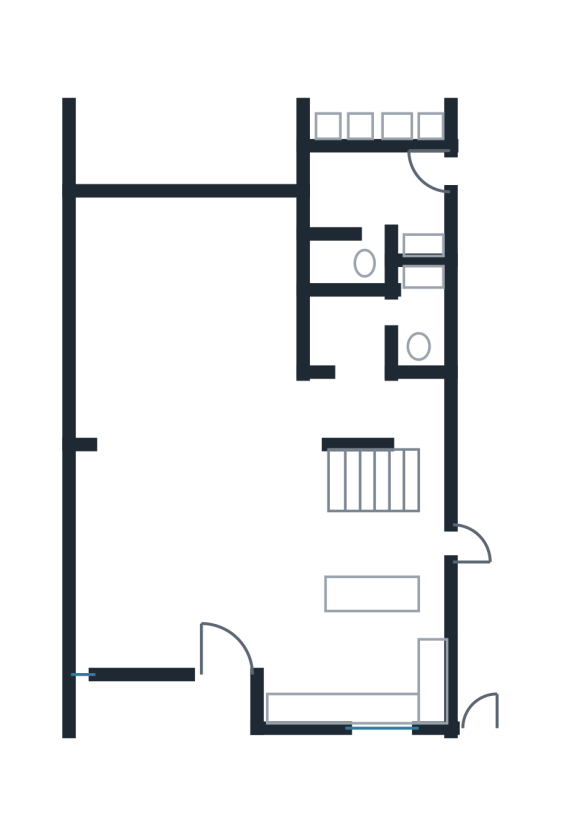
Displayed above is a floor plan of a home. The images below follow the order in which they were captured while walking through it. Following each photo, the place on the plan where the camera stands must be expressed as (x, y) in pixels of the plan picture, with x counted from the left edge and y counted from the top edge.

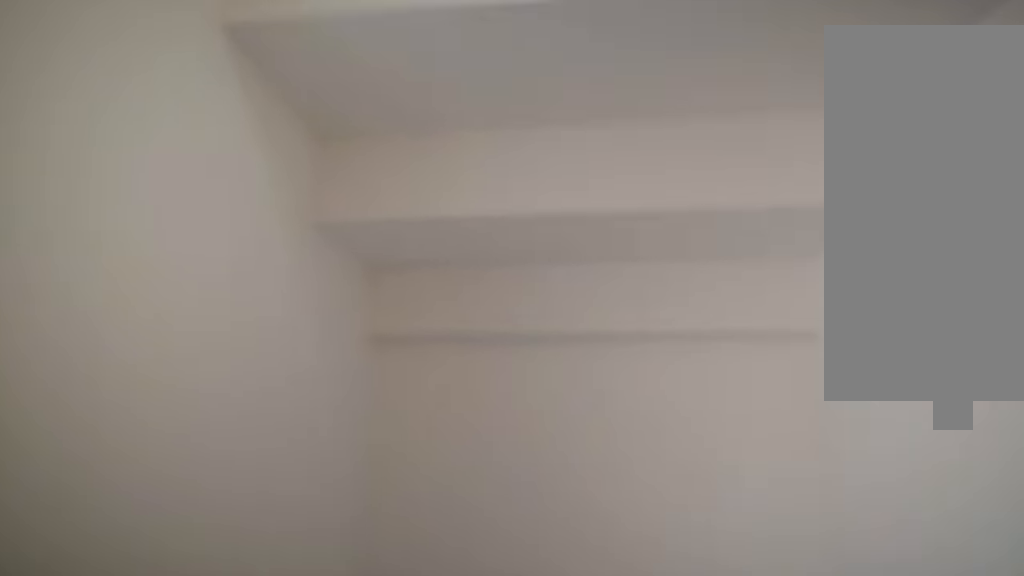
(405, 308)
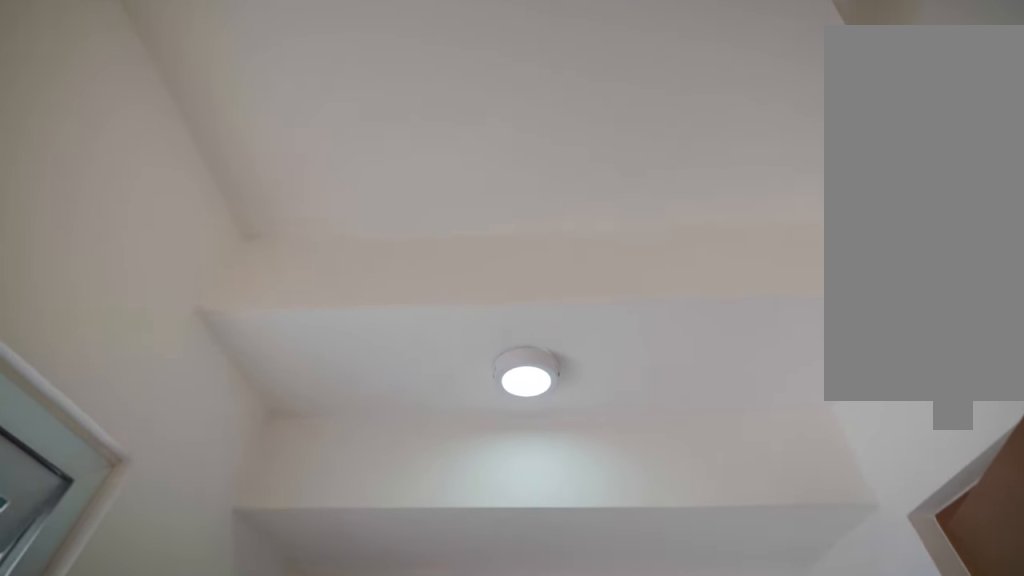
(407, 306)
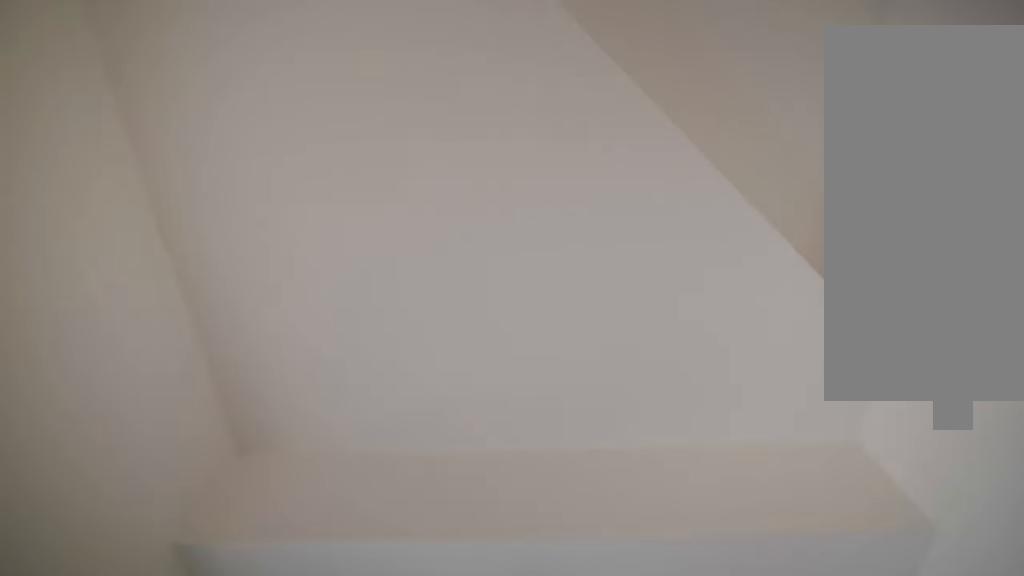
(406, 306)
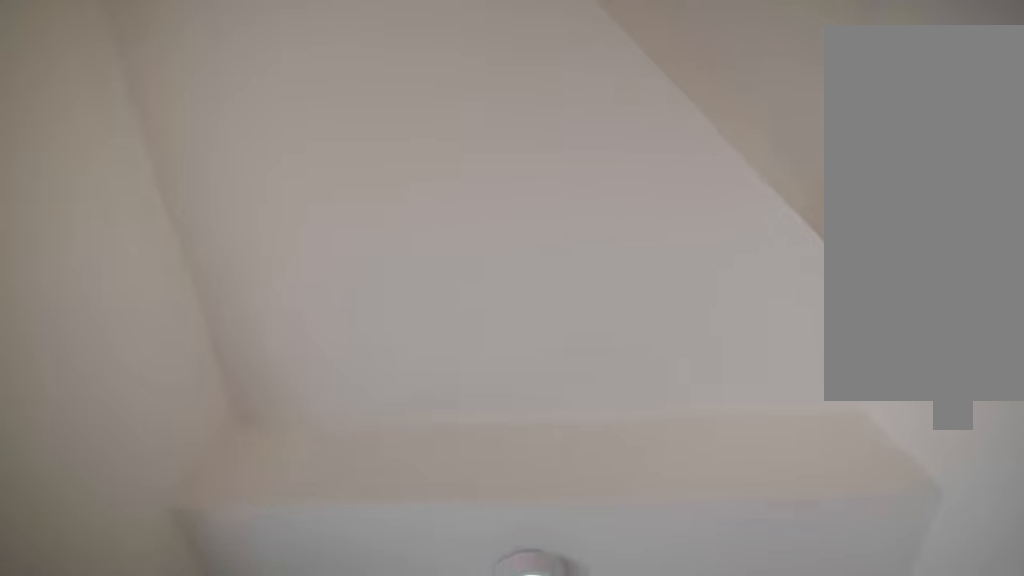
(406, 307)
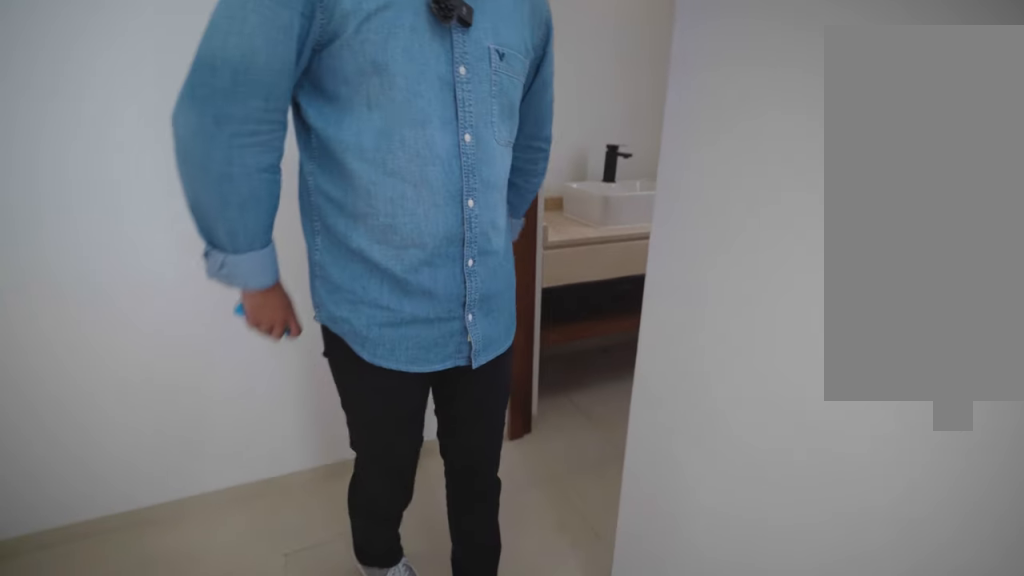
(384, 325)
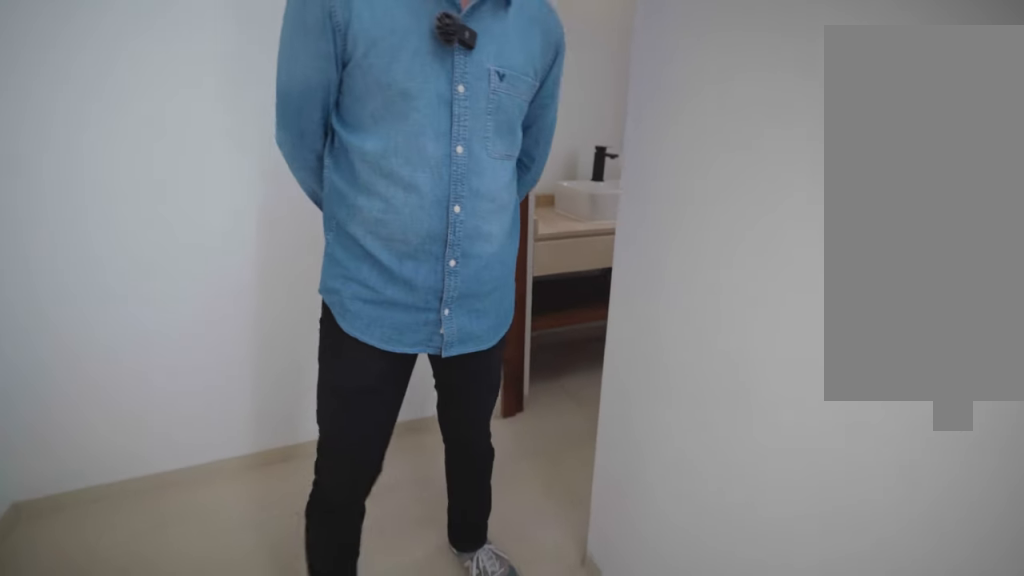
(375, 326)
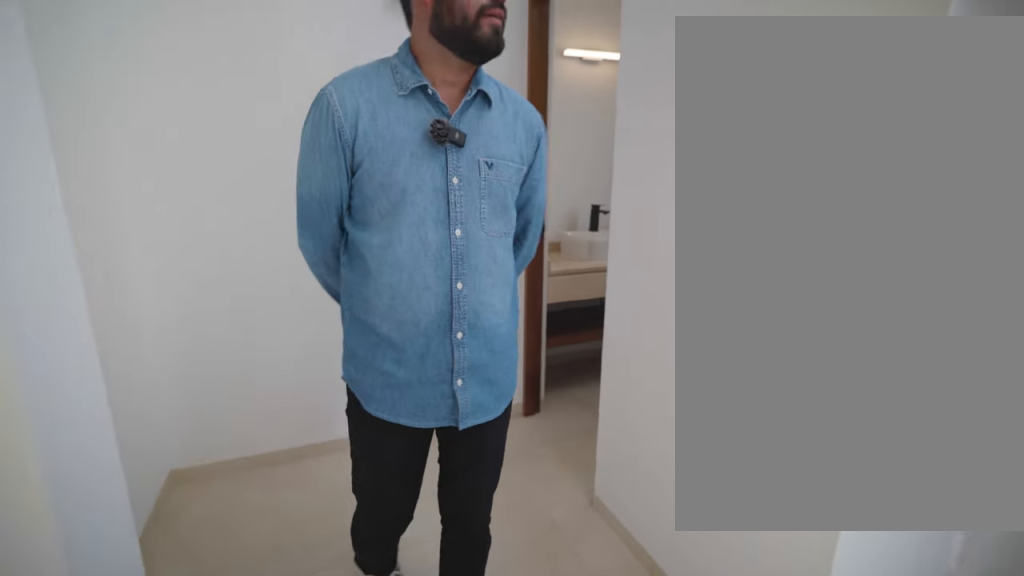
(371, 355)
